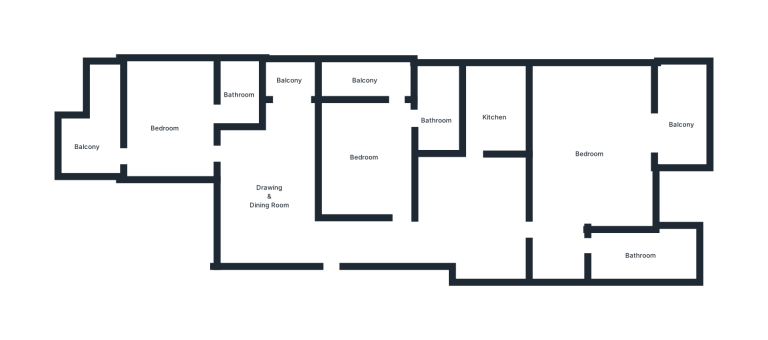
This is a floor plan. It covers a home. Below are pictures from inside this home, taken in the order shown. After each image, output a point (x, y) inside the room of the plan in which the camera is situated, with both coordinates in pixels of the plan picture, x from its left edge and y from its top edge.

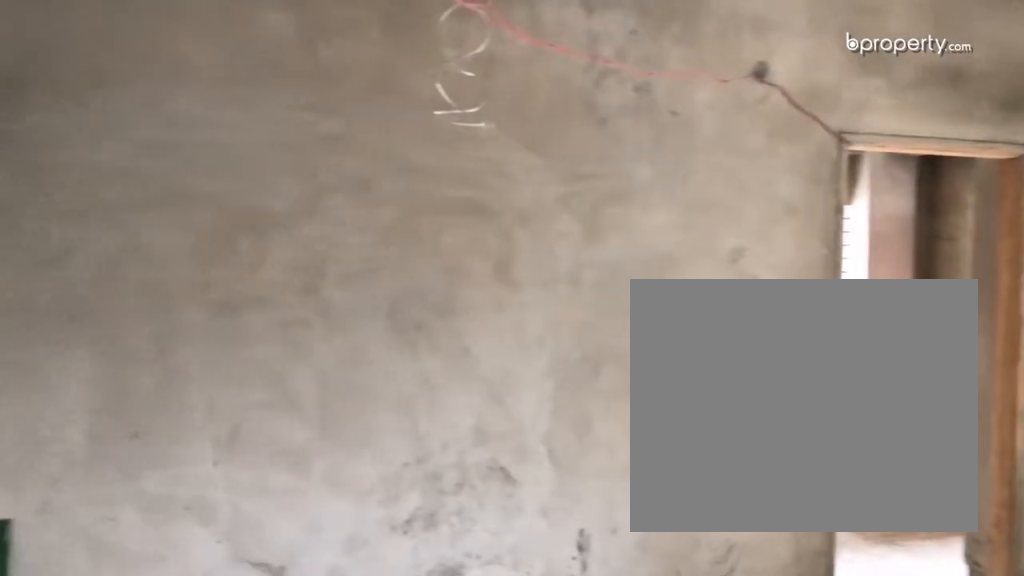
(284, 200)
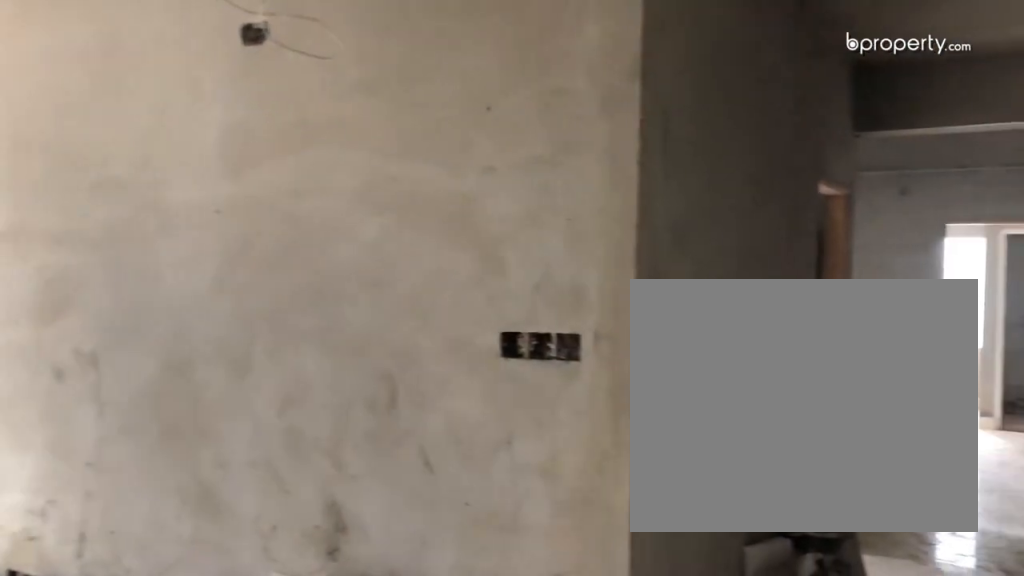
(284, 200)
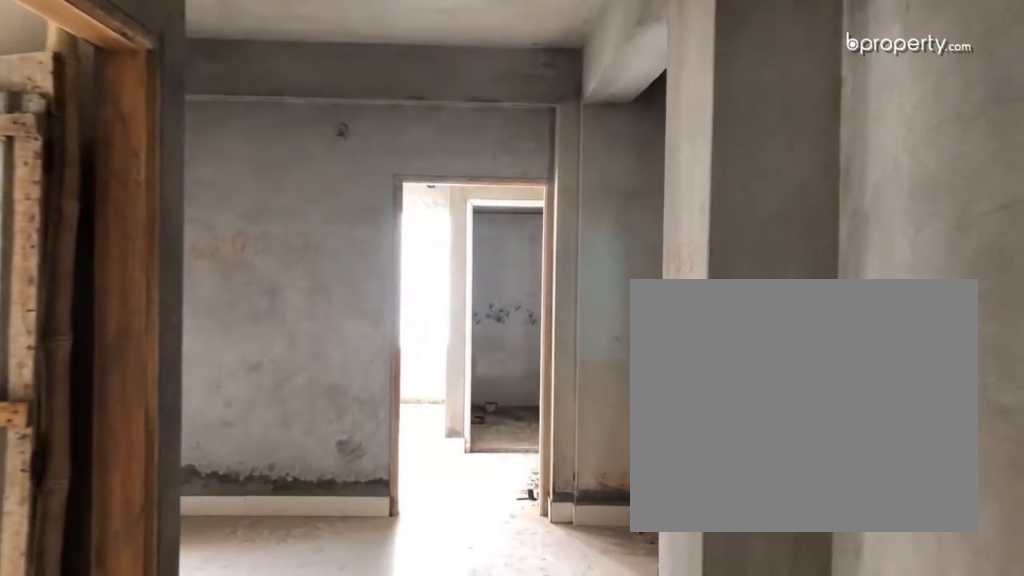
(416, 240)
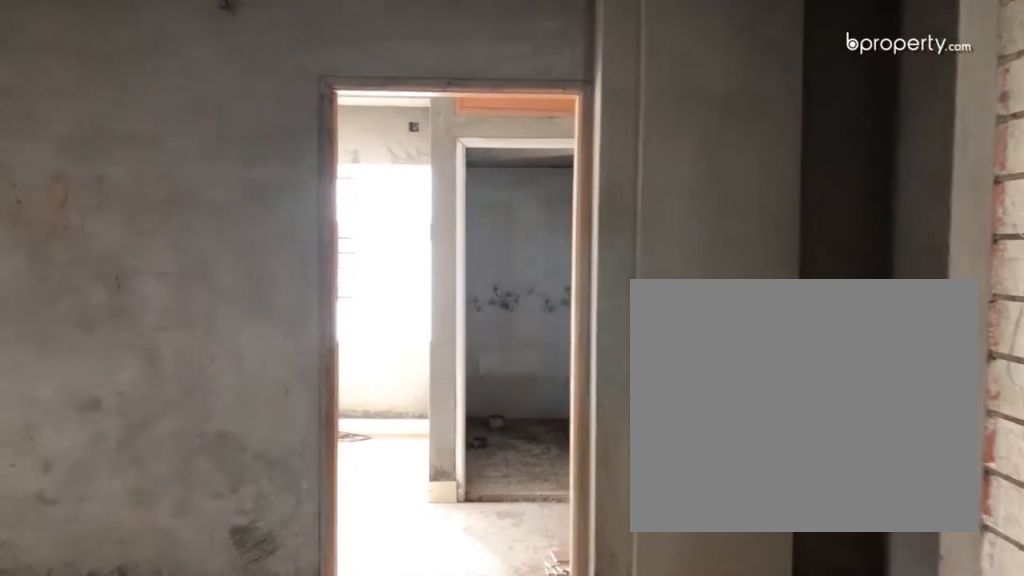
(477, 225)
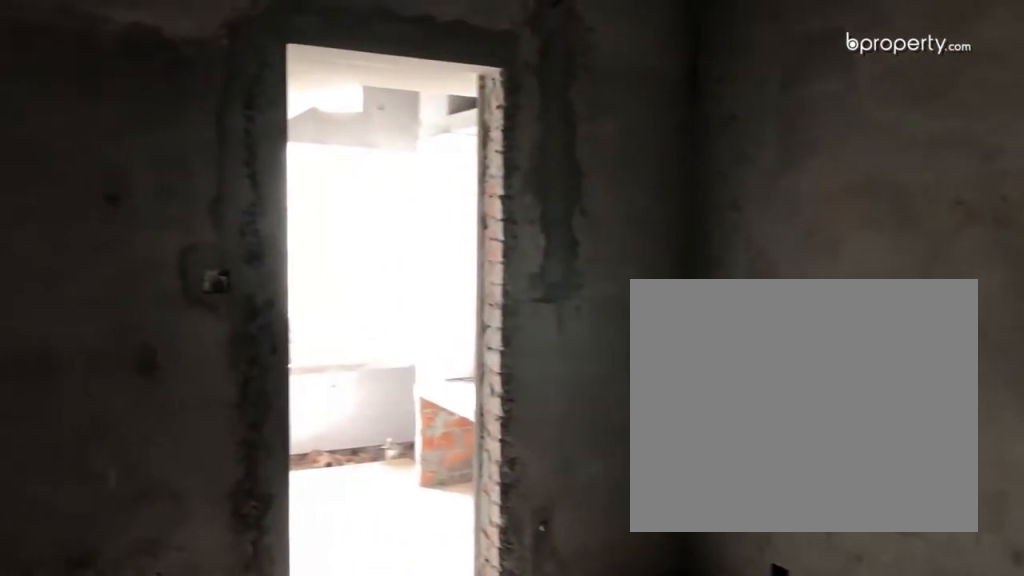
(477, 225)
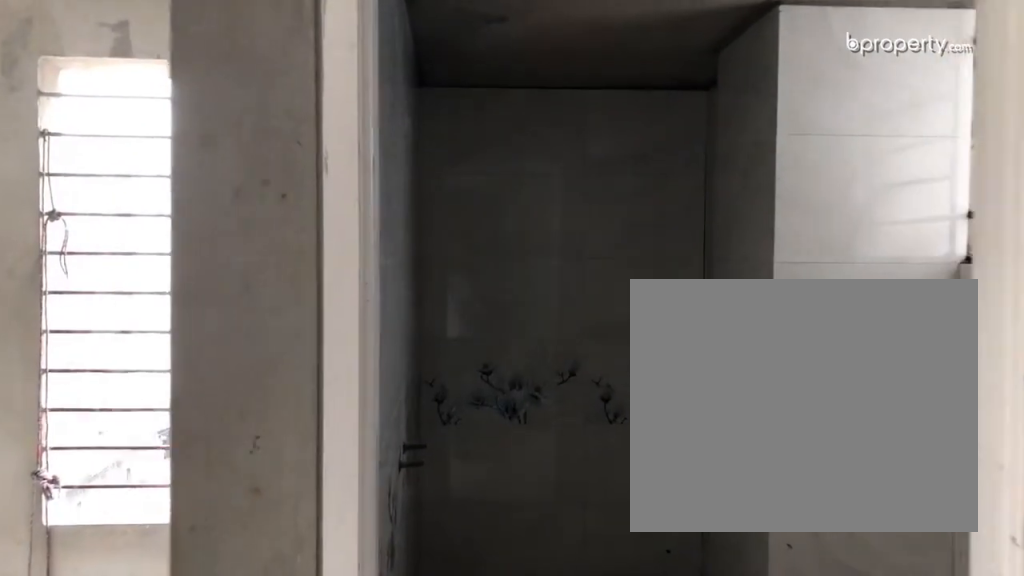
(591, 155)
